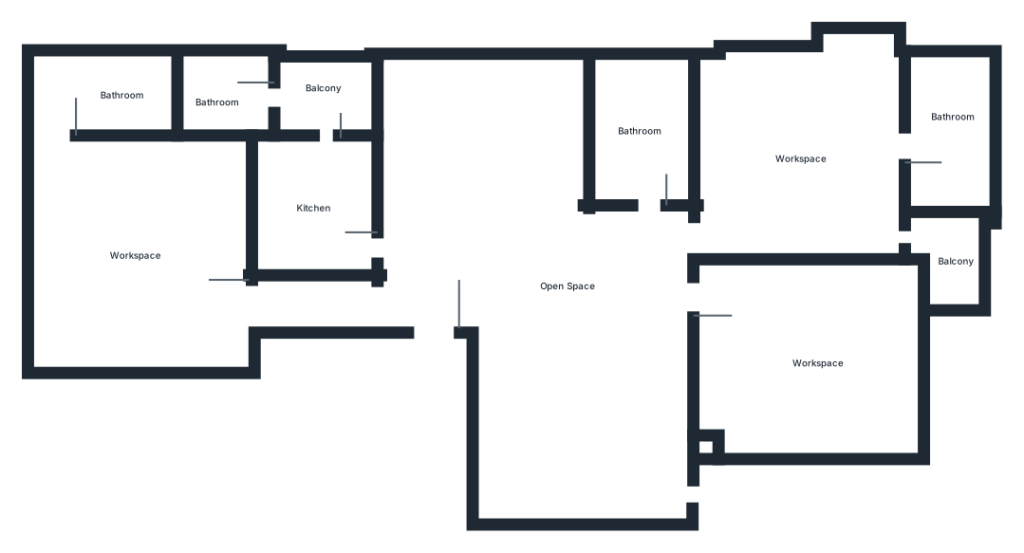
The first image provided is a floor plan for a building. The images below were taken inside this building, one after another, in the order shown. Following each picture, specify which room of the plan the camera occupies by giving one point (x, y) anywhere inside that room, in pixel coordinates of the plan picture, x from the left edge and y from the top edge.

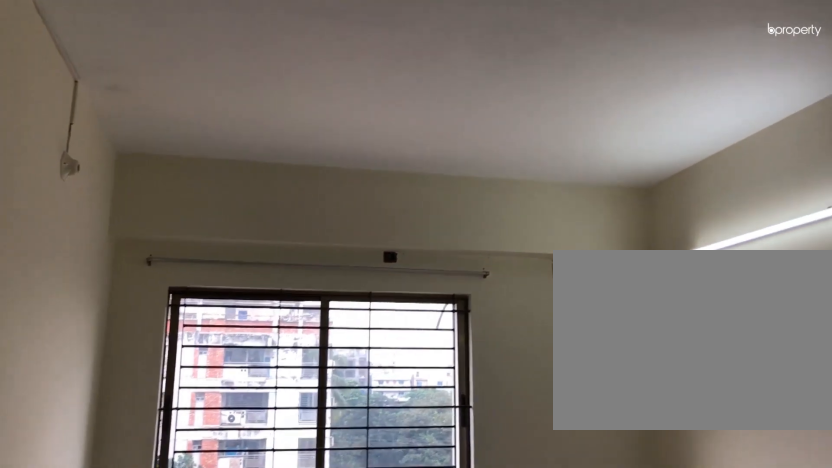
(488, 153)
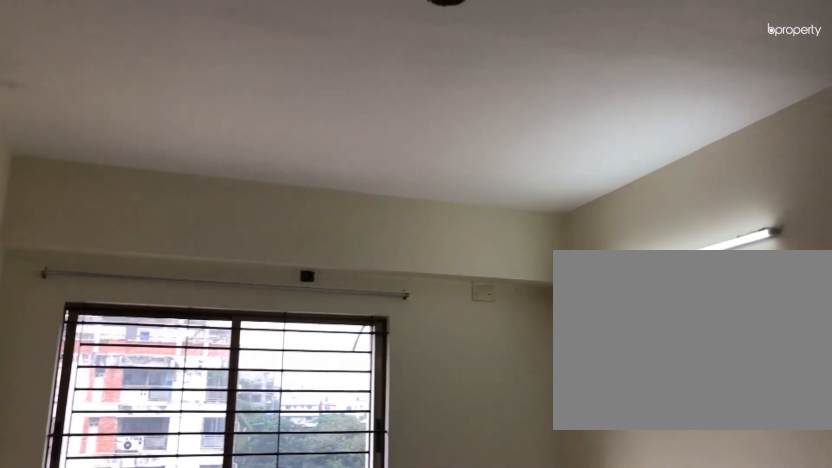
(488, 153)
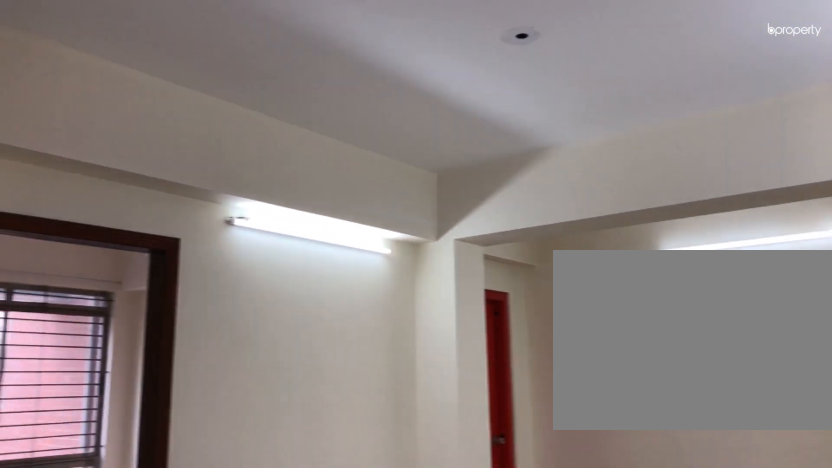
(587, 376)
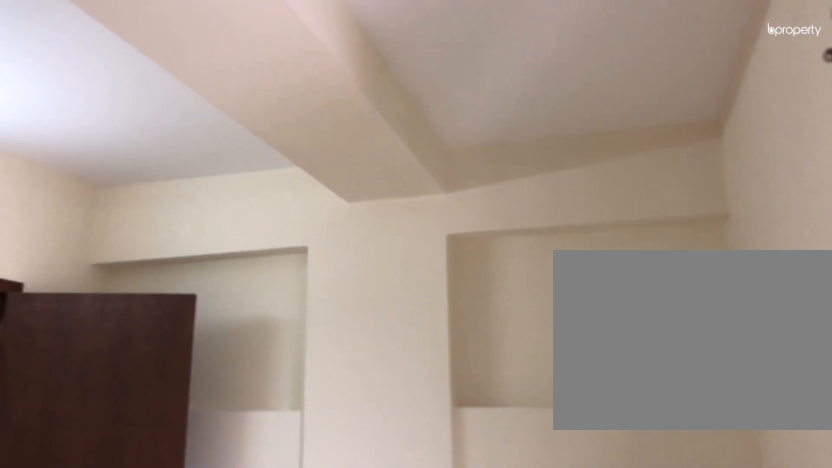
(140, 253)
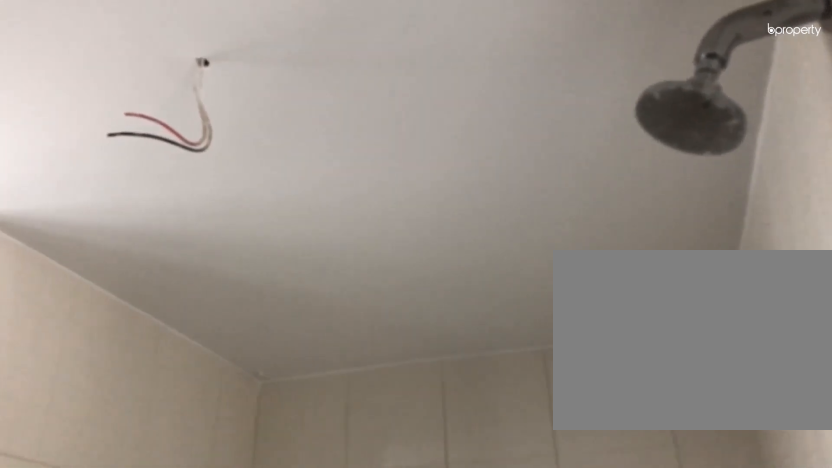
(105, 92)
